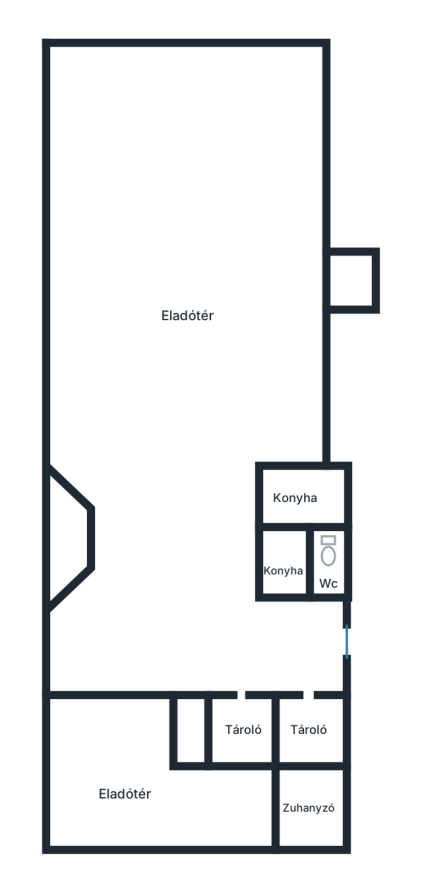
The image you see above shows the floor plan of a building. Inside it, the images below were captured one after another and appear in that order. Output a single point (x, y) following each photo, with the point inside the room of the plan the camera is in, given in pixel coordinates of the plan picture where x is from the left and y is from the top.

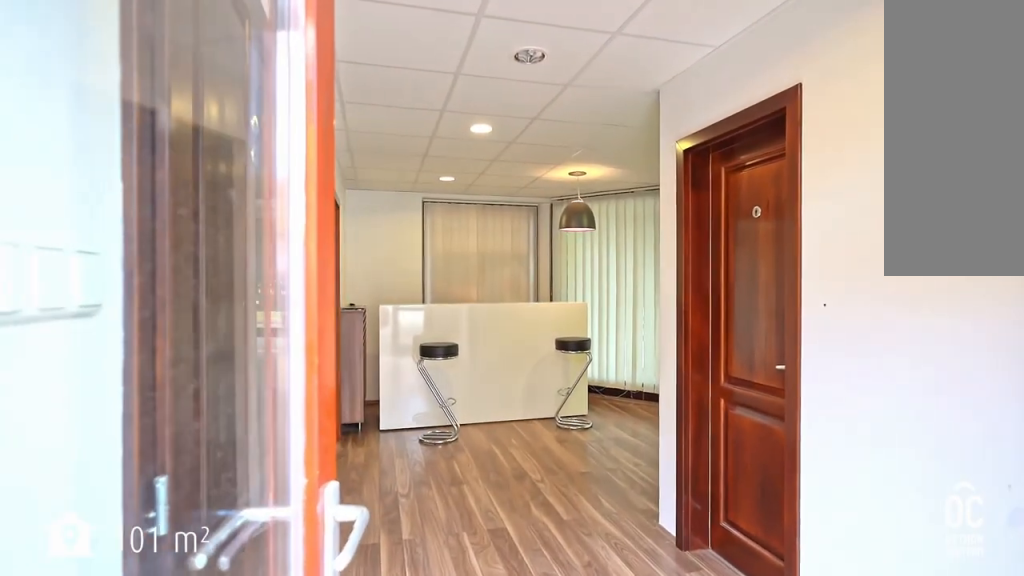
(176, 602)
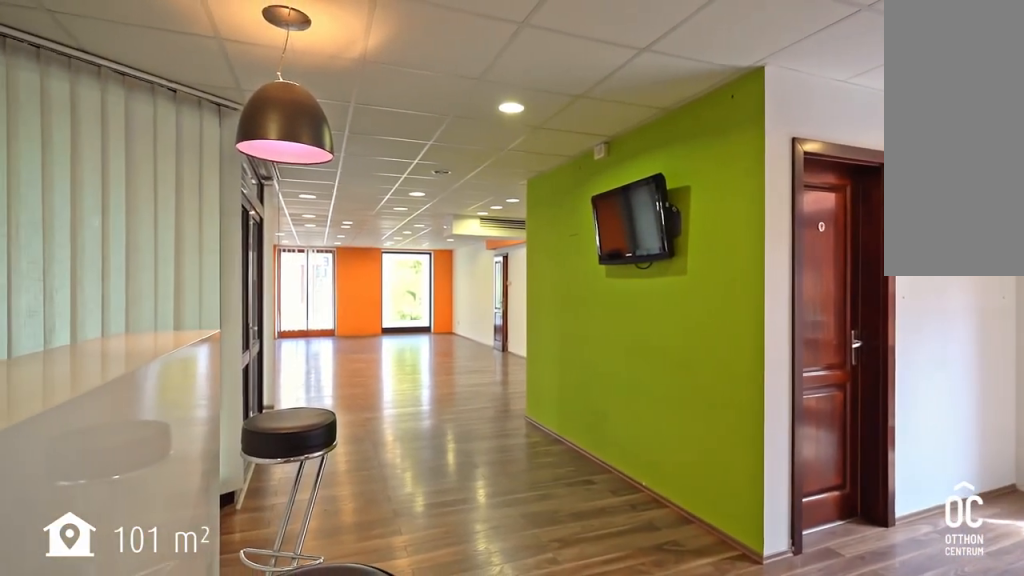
(176, 605)
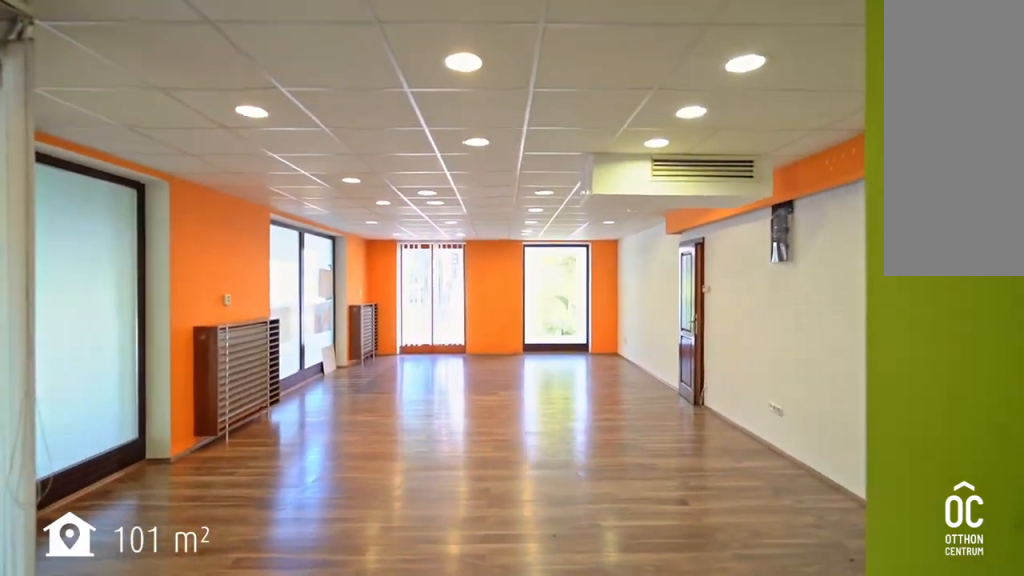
(189, 316)
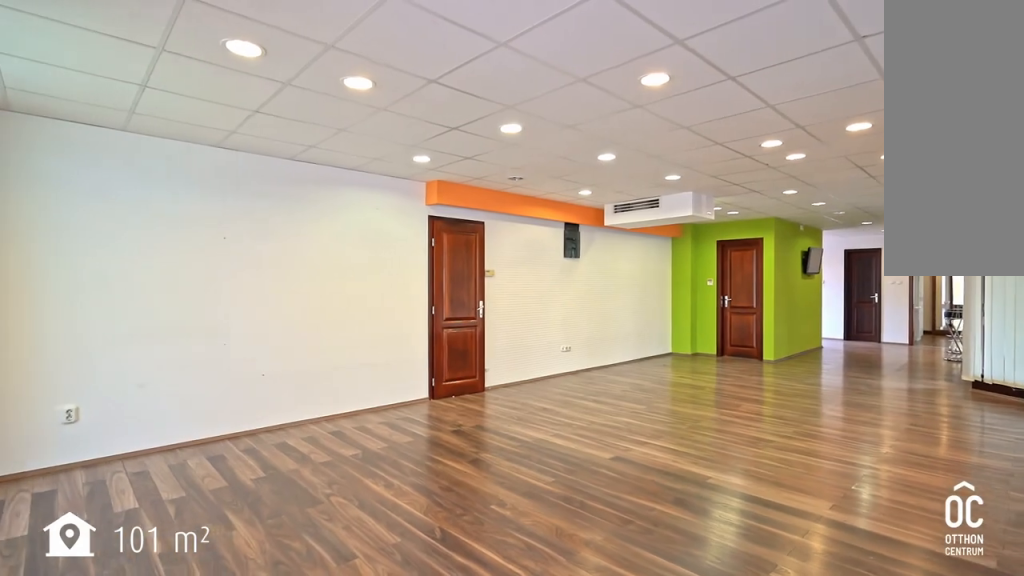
(189, 315)
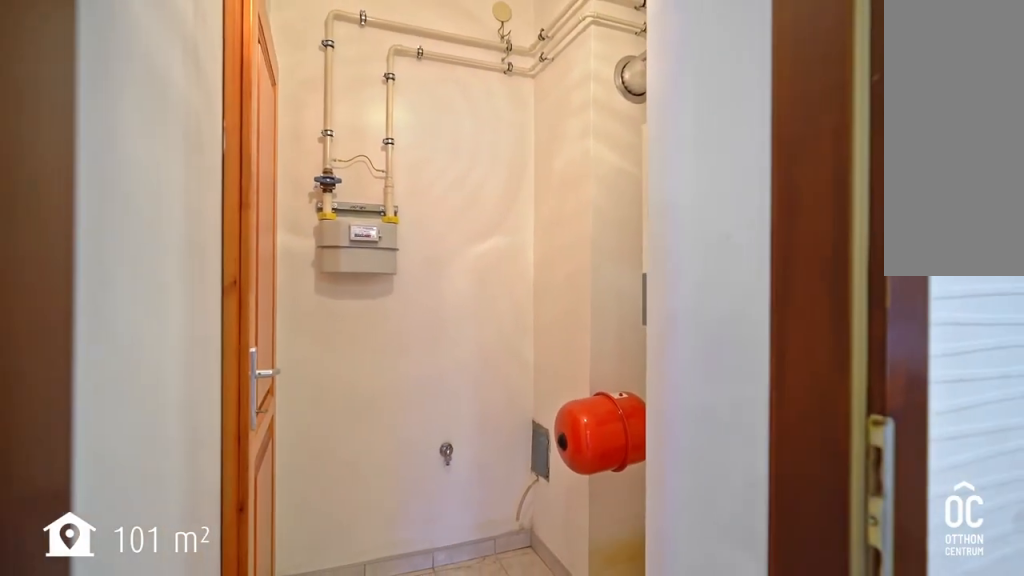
(348, 279)
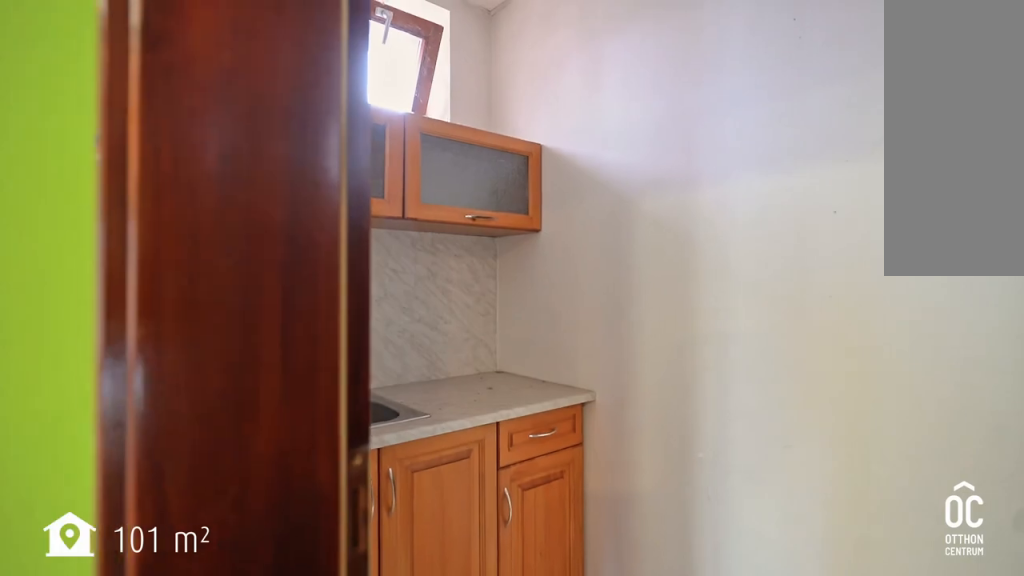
(300, 497)
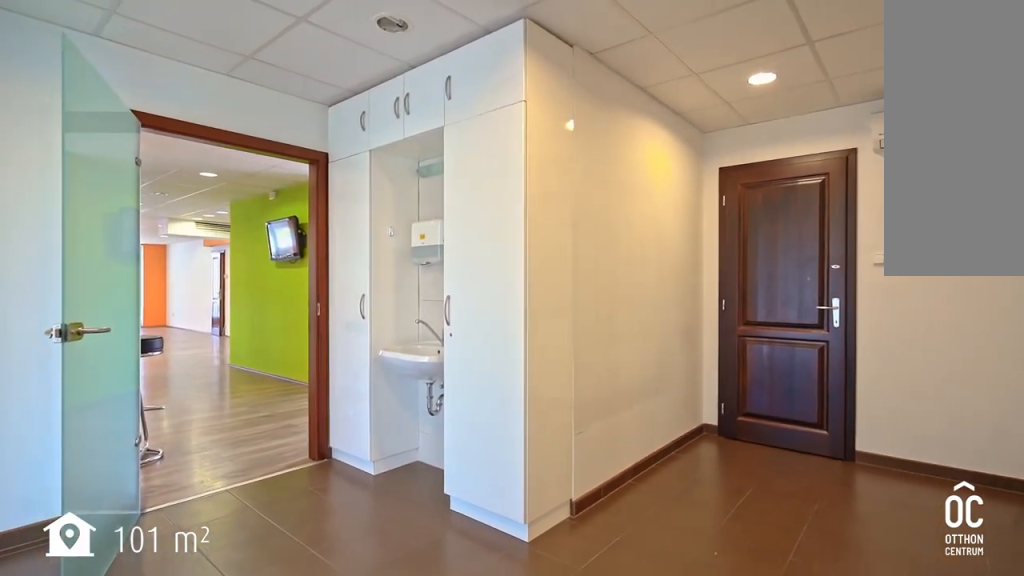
(124, 789)
